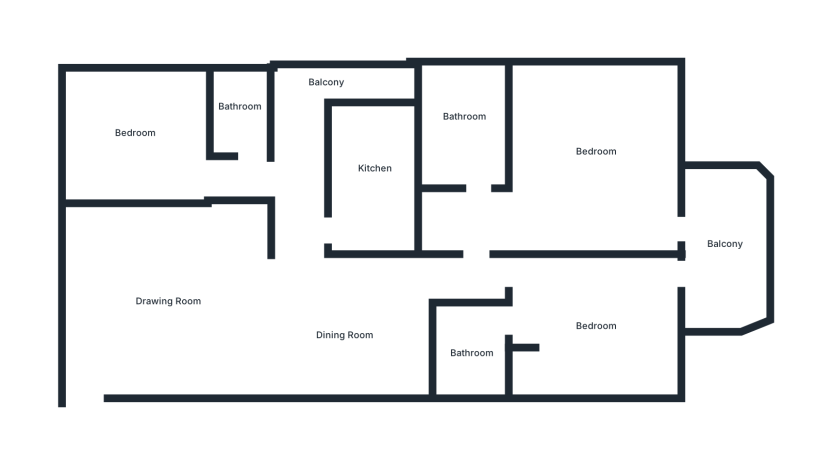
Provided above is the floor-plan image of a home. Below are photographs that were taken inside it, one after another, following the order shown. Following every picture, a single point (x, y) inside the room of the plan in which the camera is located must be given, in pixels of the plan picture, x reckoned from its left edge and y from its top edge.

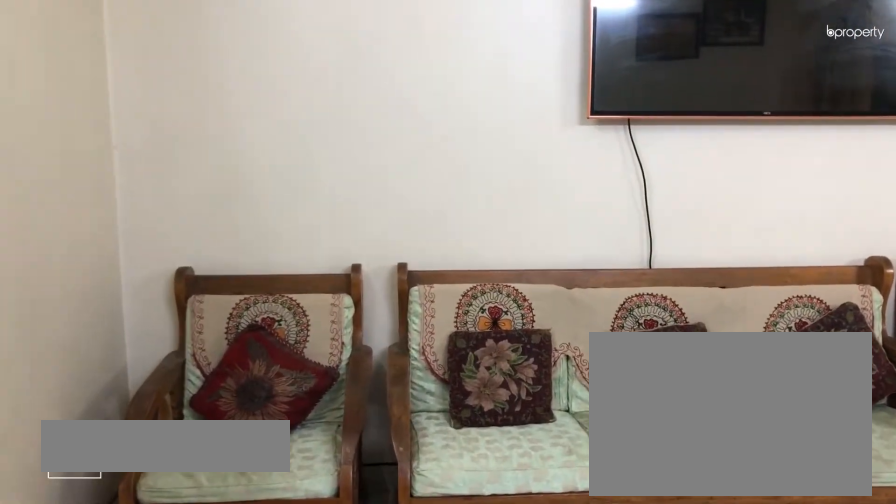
(124, 299)
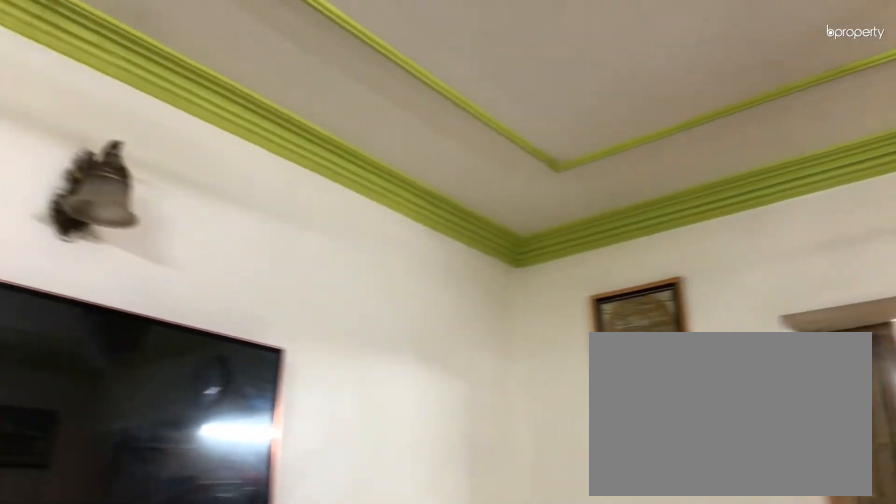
(170, 297)
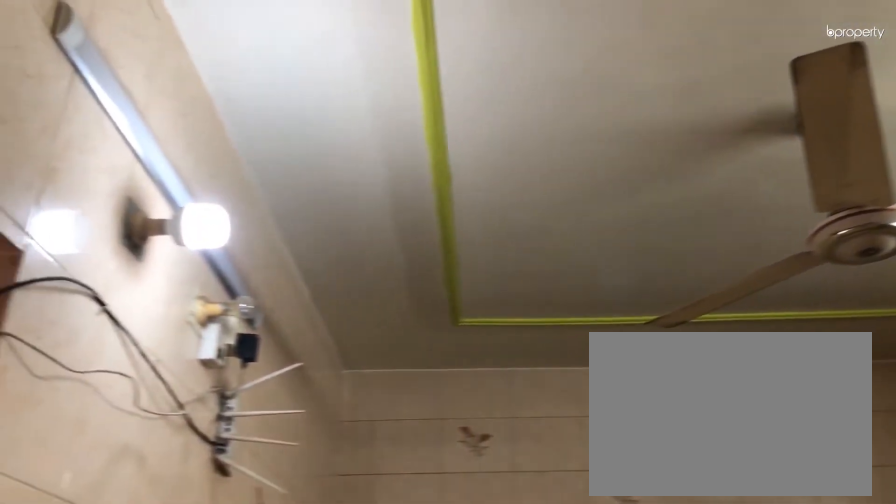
(349, 331)
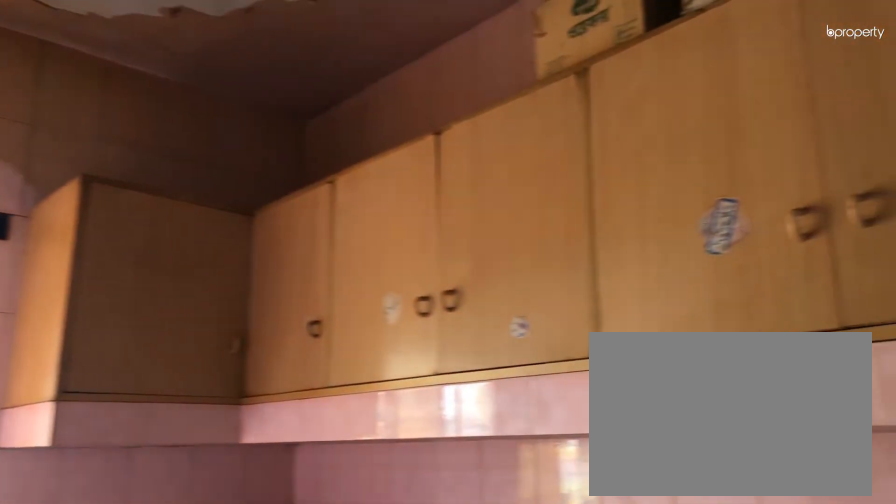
(371, 170)
